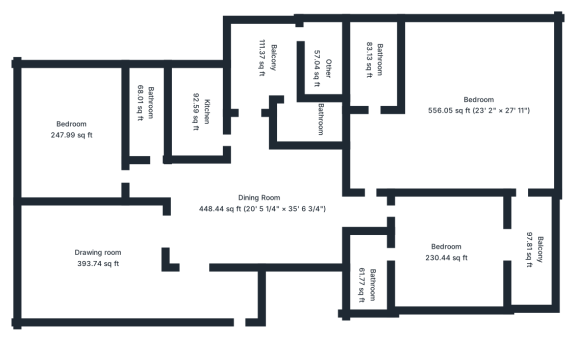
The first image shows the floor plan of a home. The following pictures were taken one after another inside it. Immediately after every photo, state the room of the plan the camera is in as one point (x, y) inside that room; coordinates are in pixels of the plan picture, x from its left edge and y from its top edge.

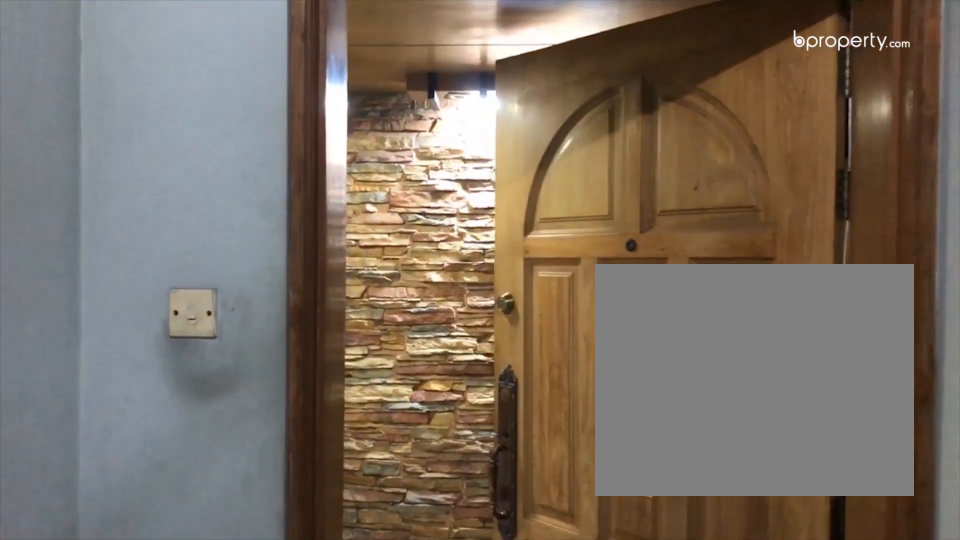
(168, 278)
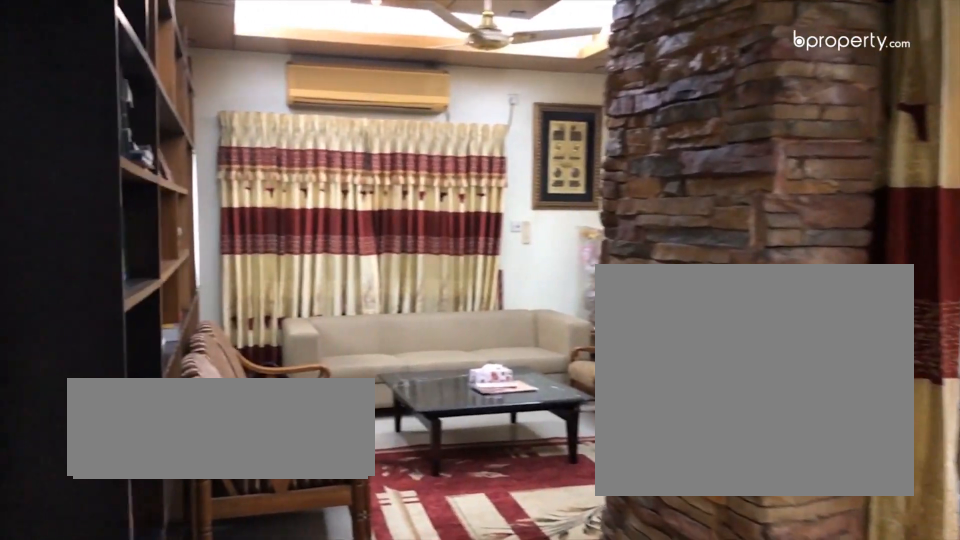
(100, 266)
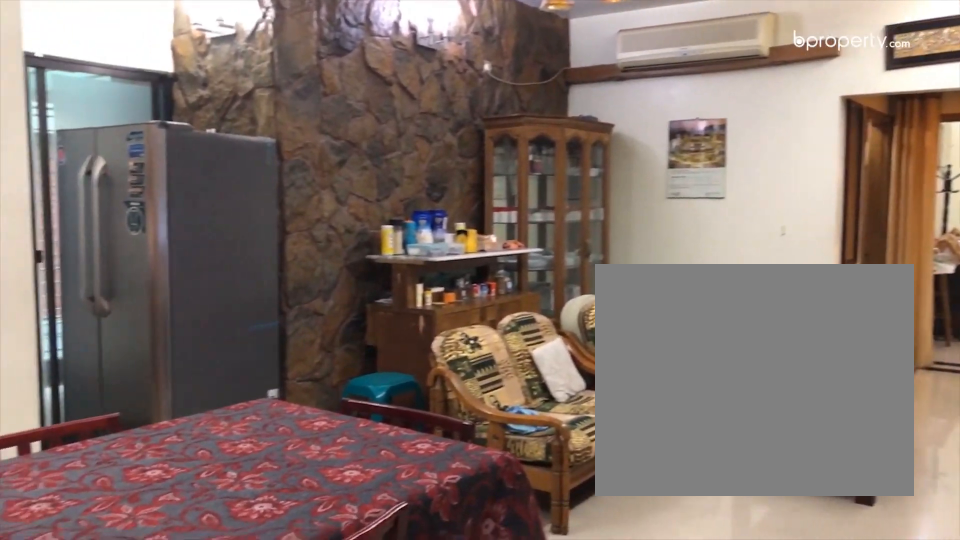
(259, 206)
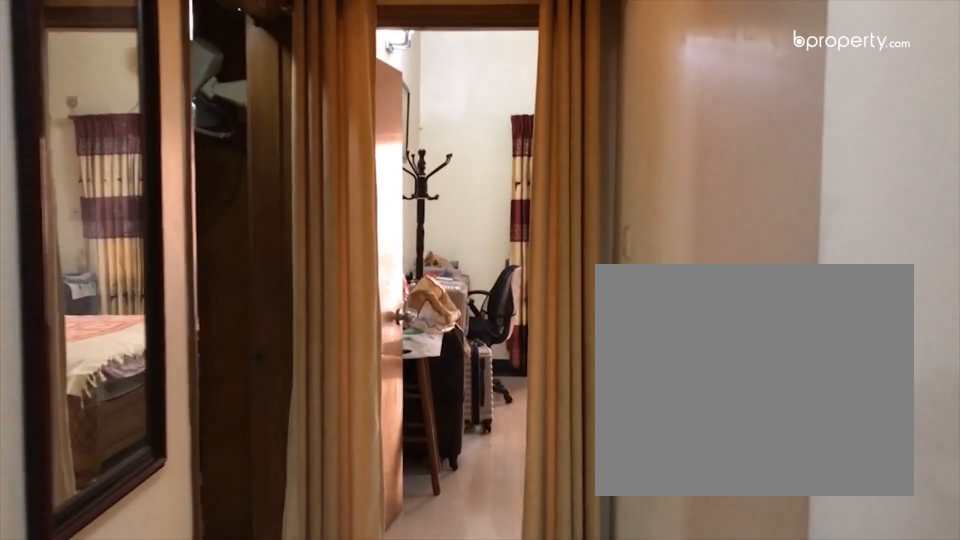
(479, 107)
